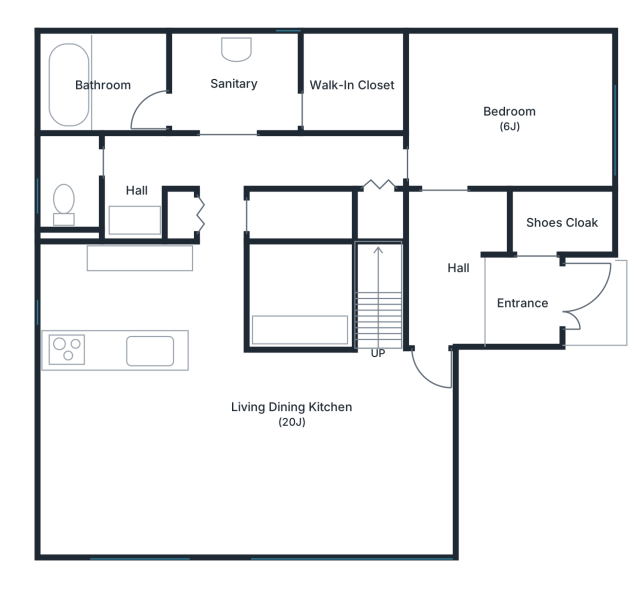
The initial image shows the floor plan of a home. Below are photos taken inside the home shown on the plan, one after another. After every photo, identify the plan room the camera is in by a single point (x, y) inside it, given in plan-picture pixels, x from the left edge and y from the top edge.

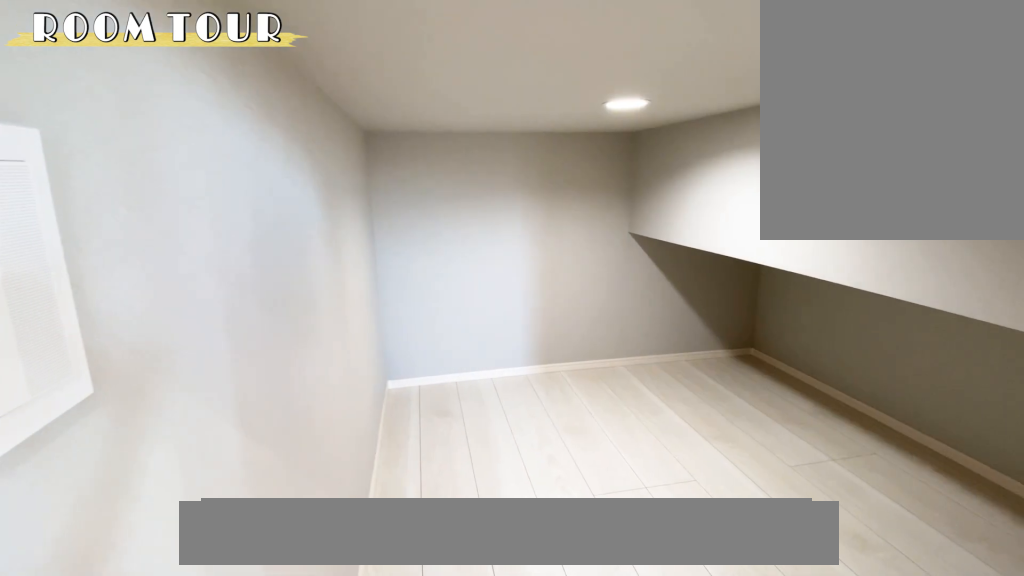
(302, 218)
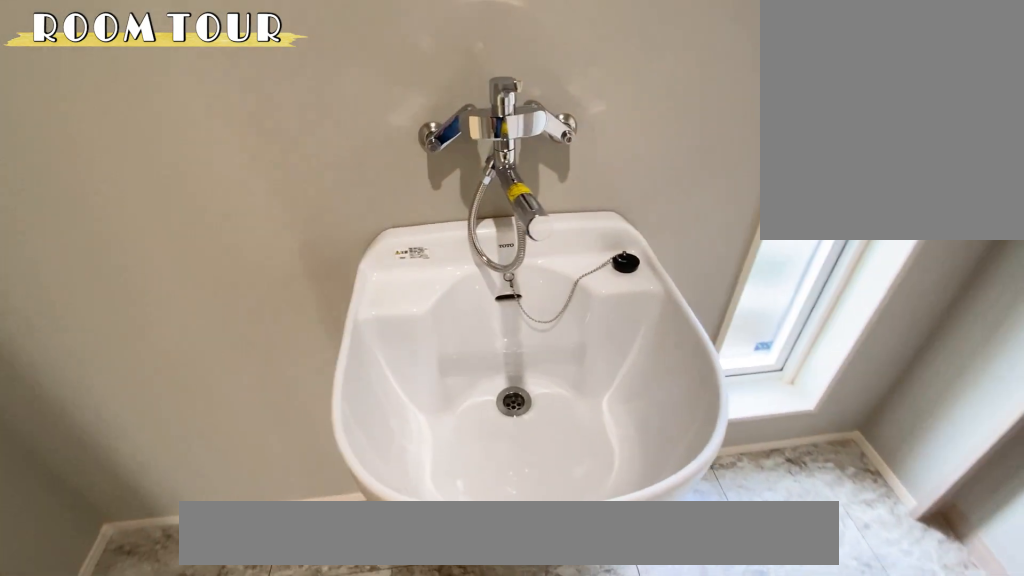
(236, 84)
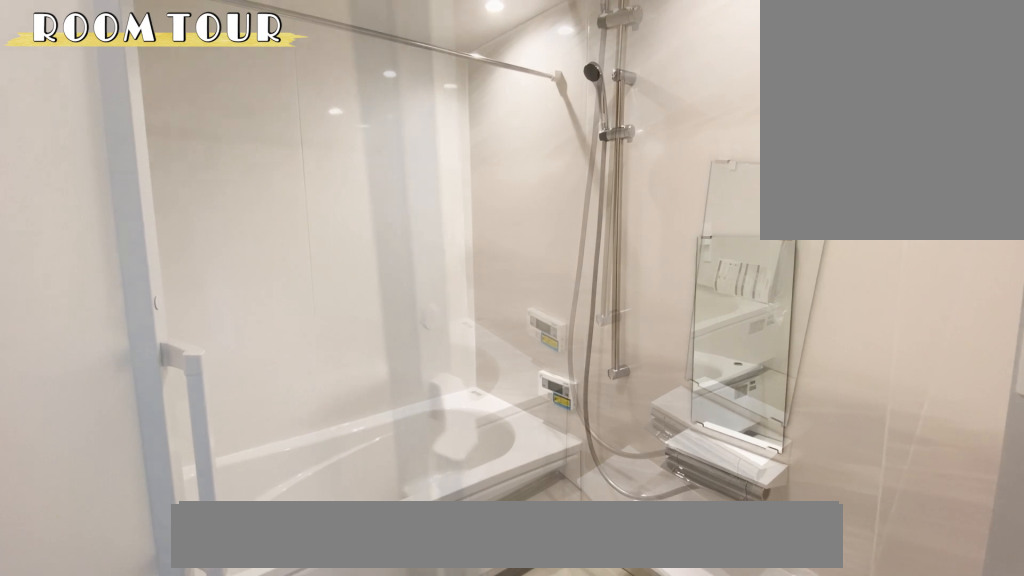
(100, 91)
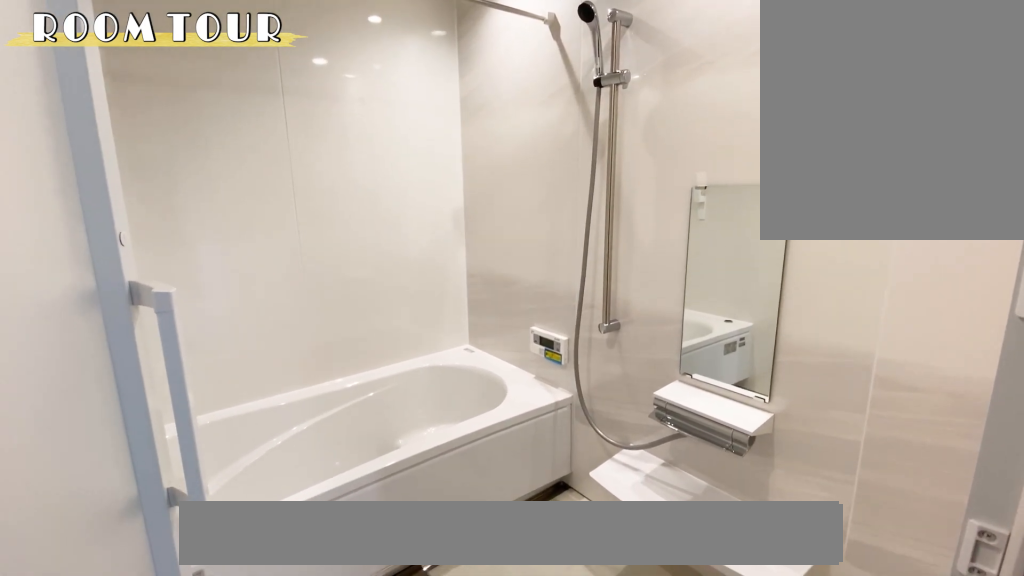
(100, 91)
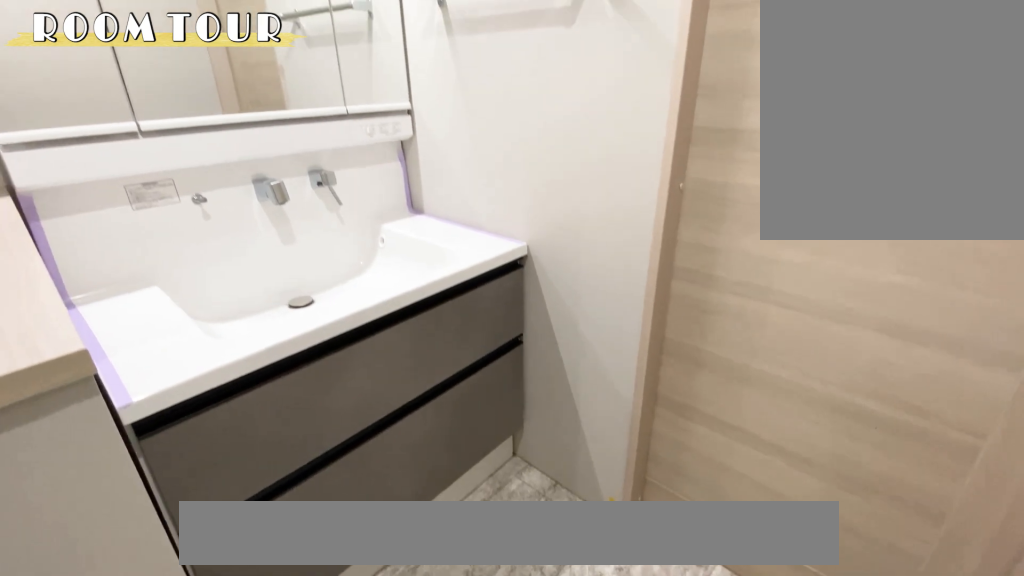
(140, 180)
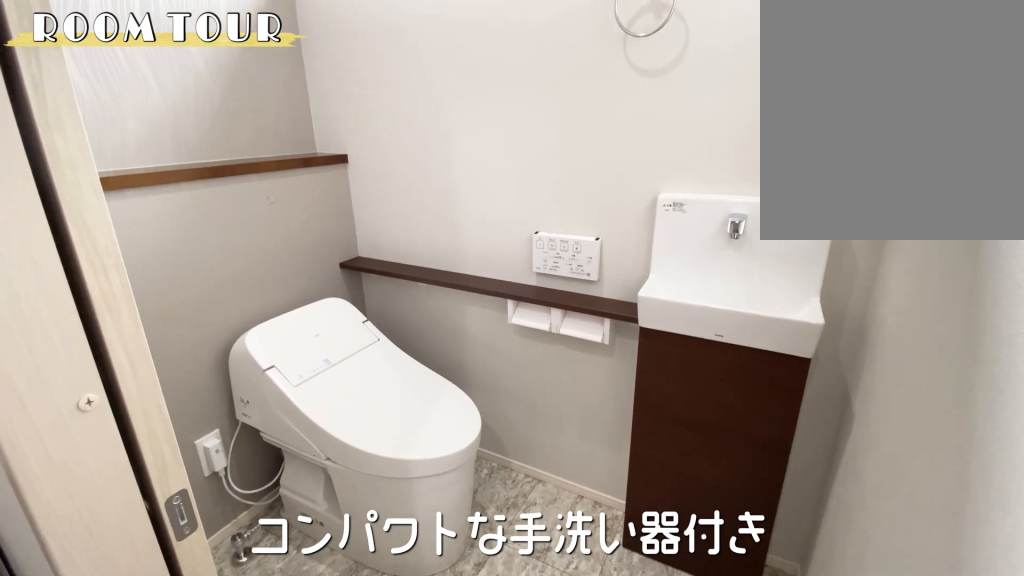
(78, 180)
